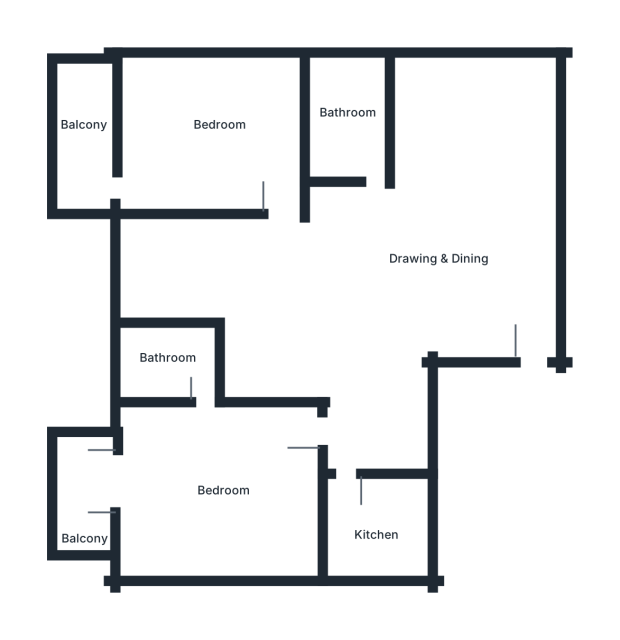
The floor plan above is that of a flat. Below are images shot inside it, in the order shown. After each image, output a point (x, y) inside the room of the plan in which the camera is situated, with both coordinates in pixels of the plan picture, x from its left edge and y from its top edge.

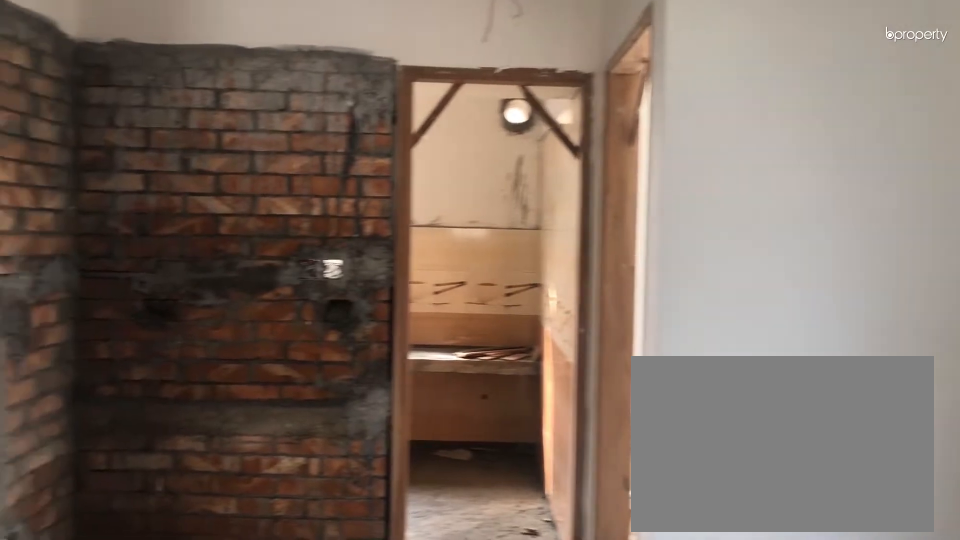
(326, 294)
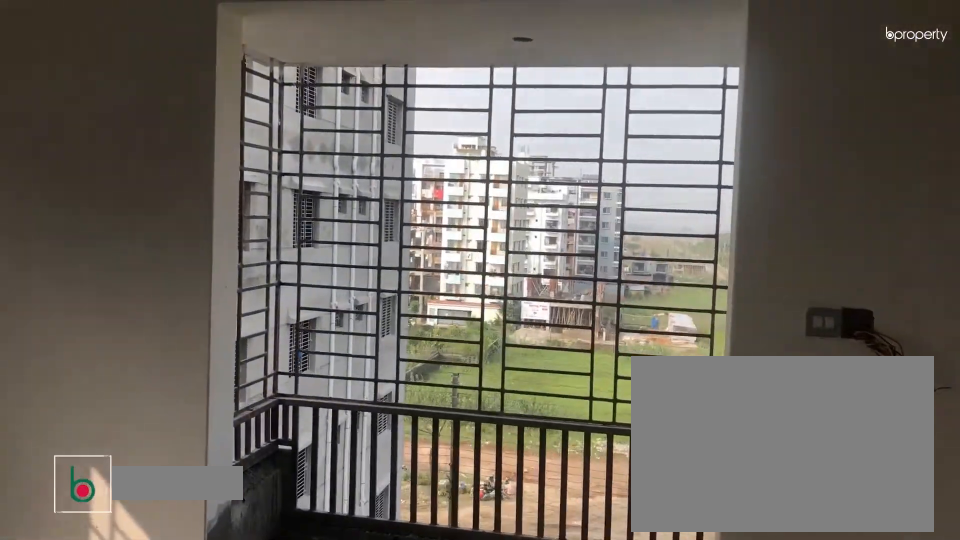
(217, 503)
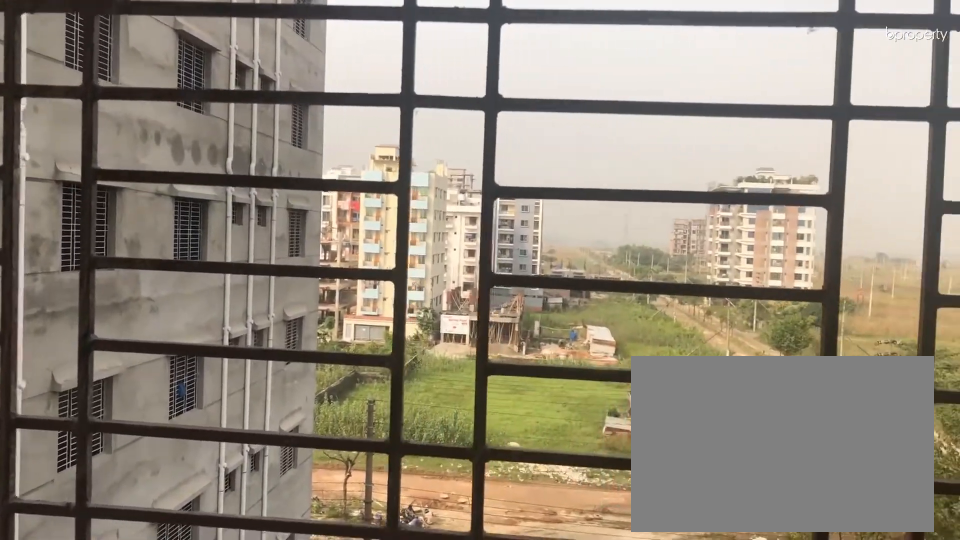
(86, 490)
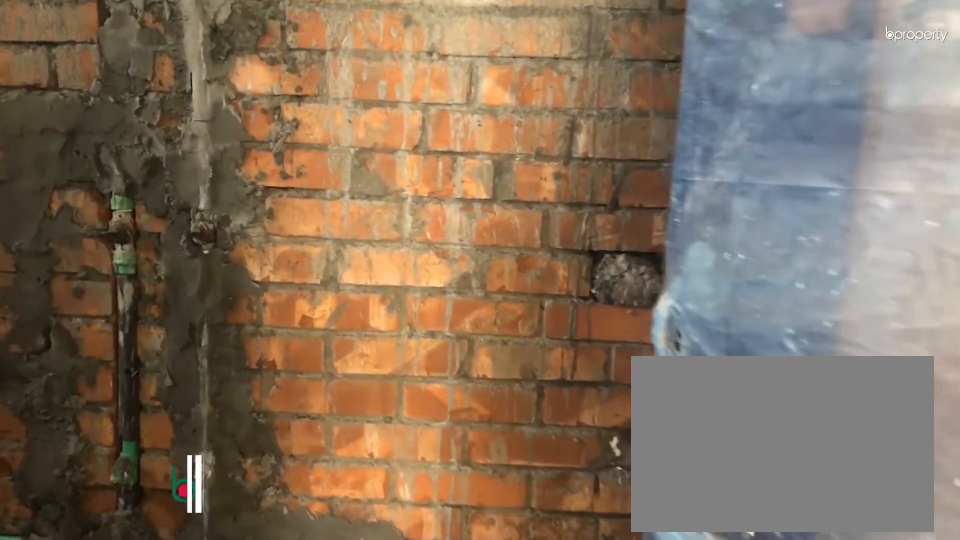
(165, 365)
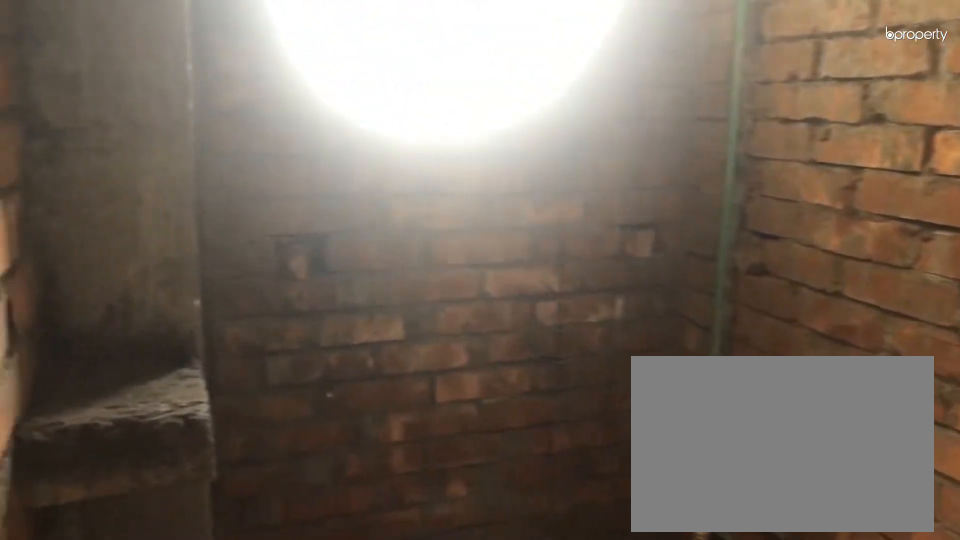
(164, 364)
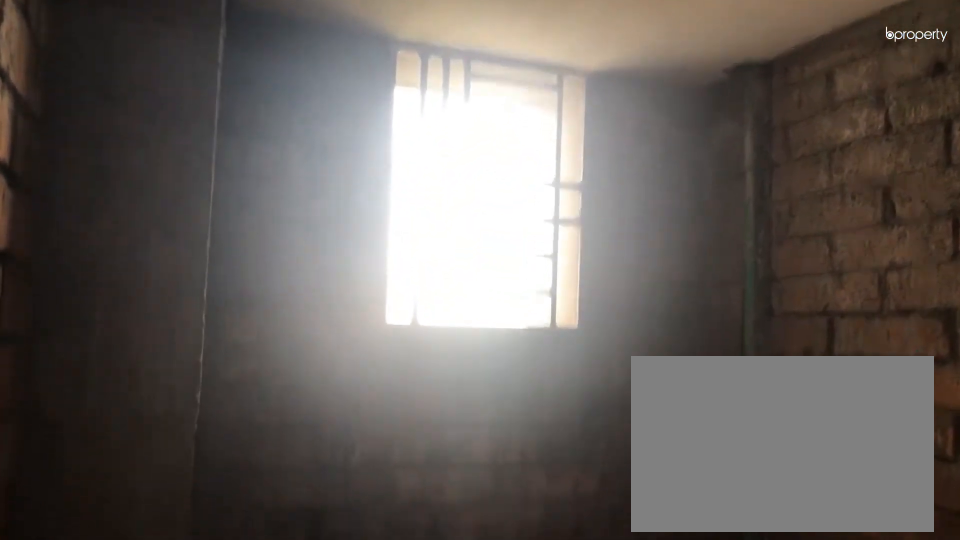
(164, 364)
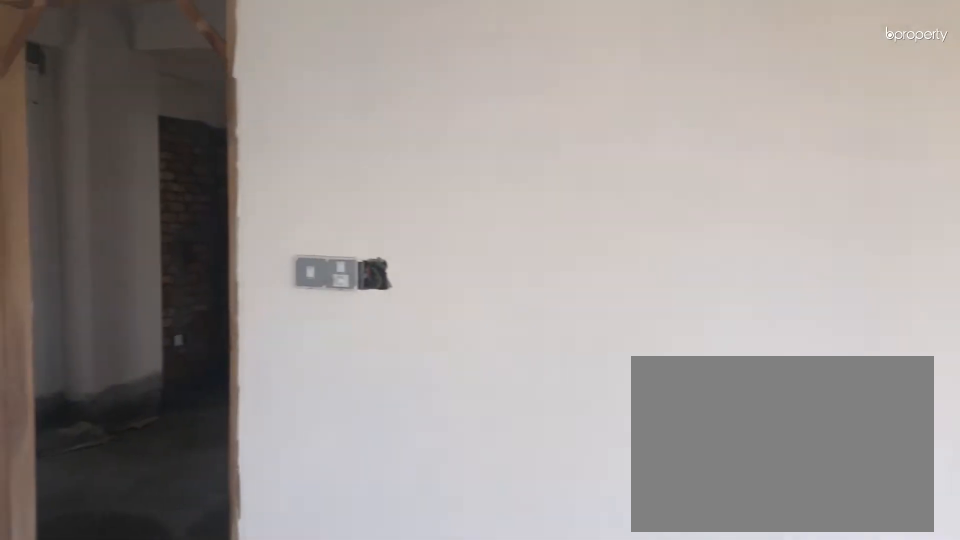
(204, 129)
